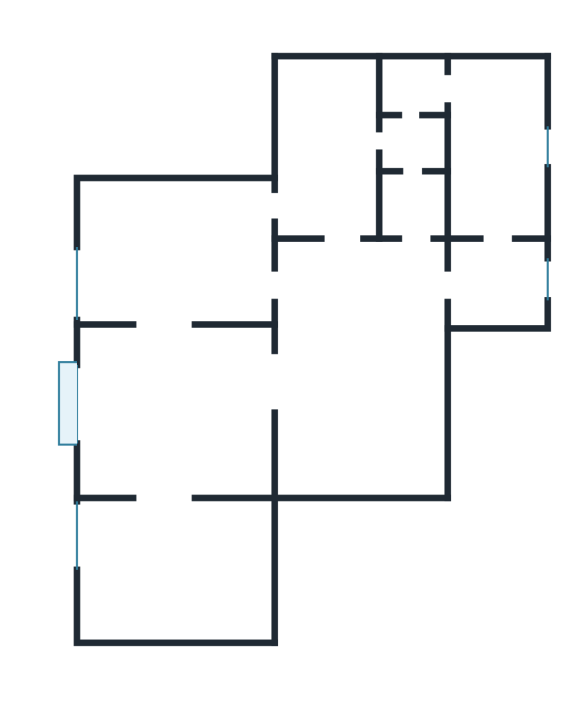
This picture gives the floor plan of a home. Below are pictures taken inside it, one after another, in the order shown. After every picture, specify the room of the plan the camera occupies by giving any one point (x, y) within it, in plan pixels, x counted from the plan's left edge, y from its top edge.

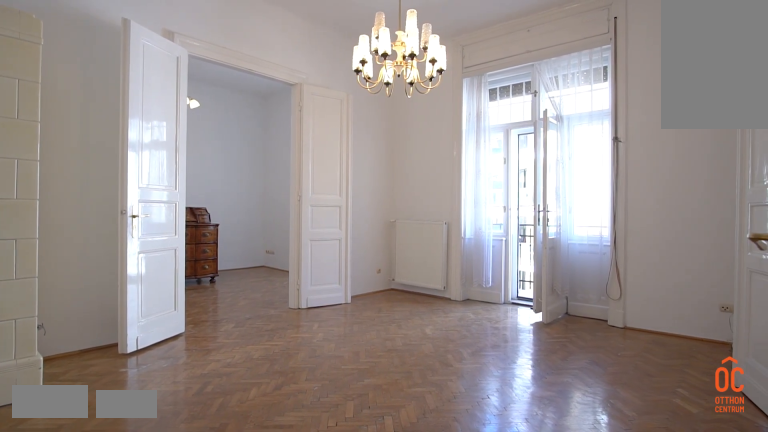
(172, 413)
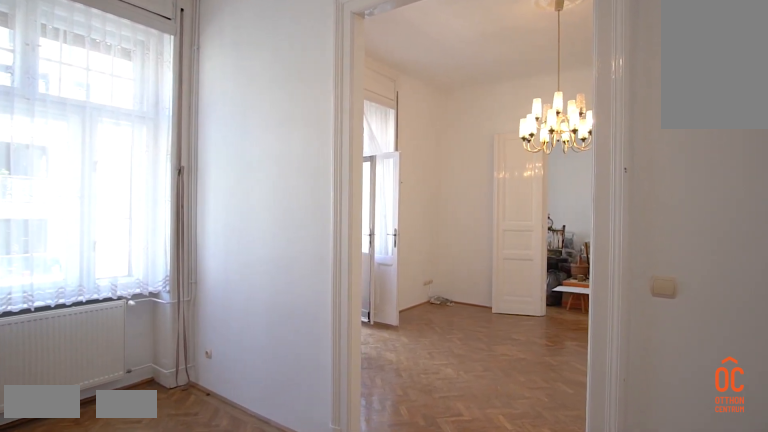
(170, 570)
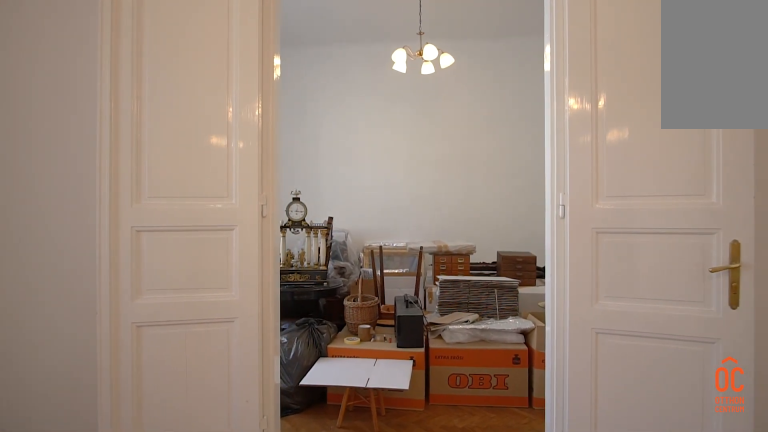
(173, 423)
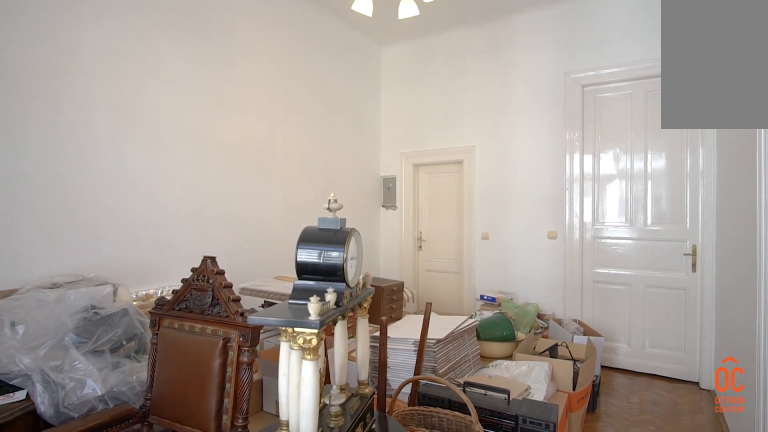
(177, 258)
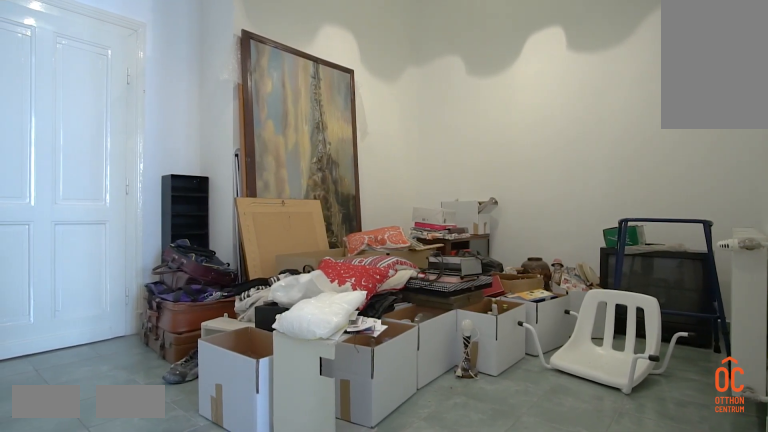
(362, 370)
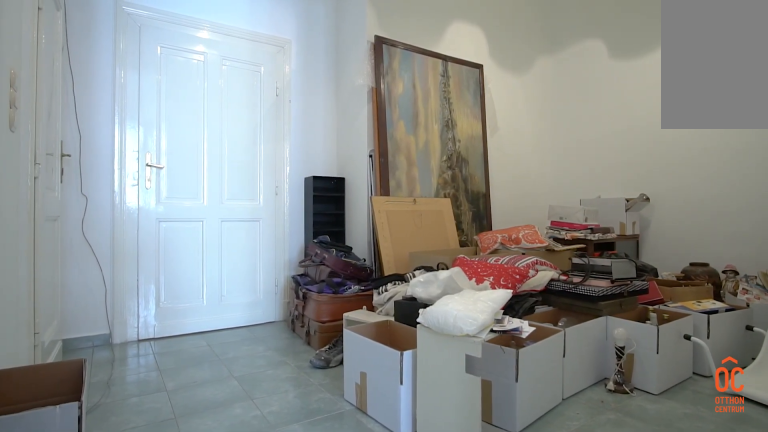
(361, 370)
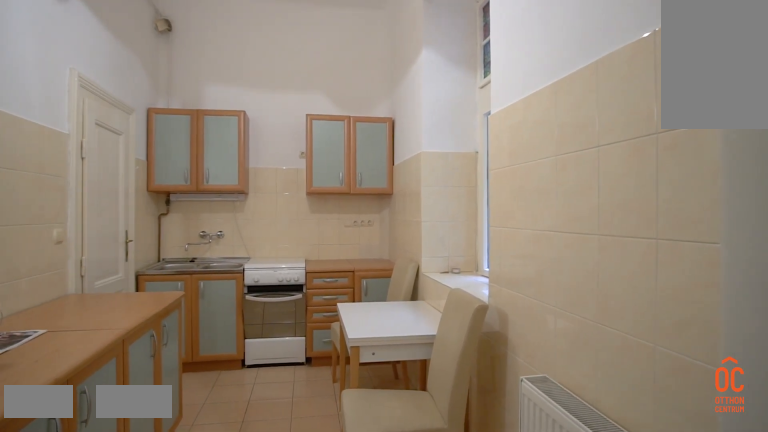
(496, 141)
